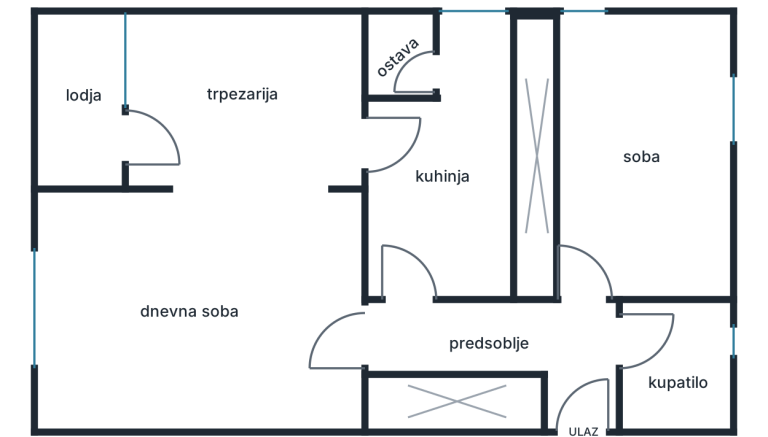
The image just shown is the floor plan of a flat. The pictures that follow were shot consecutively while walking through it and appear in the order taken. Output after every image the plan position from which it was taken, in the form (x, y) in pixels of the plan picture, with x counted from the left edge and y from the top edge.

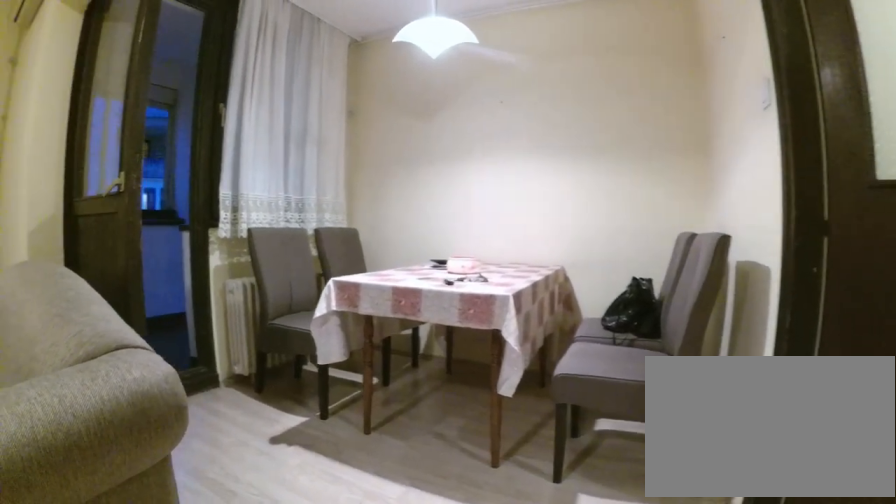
(233, 248)
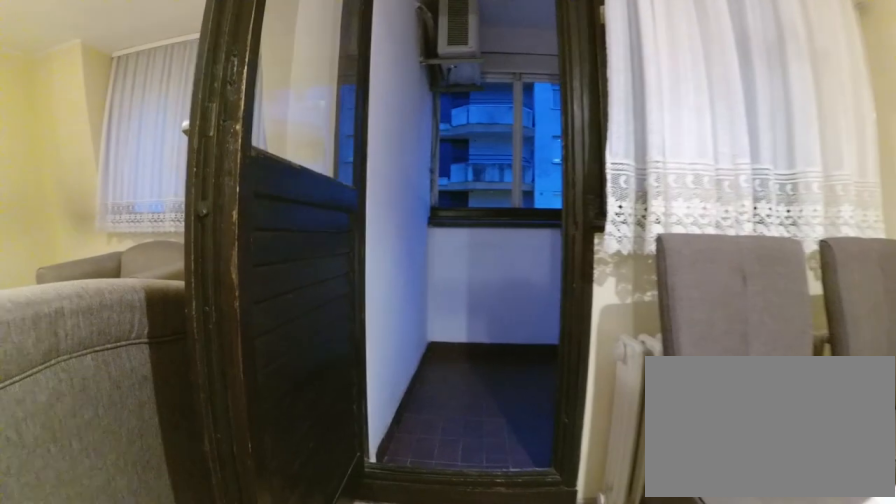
(227, 147)
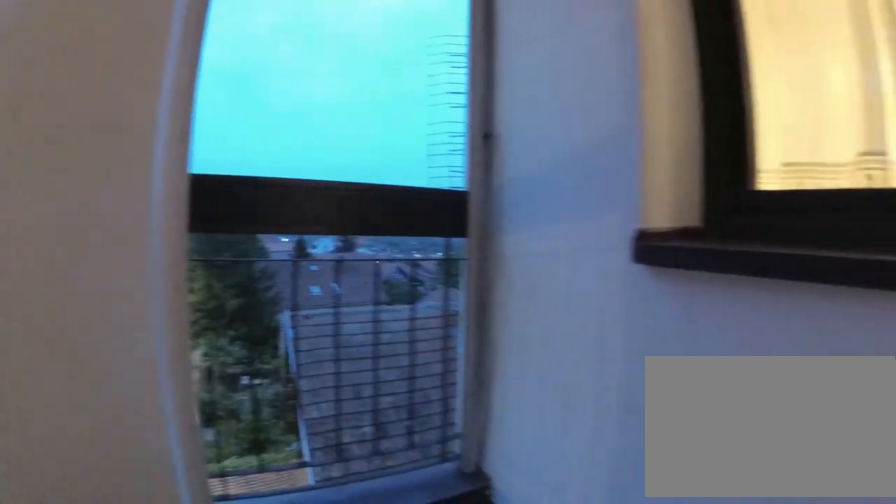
(73, 155)
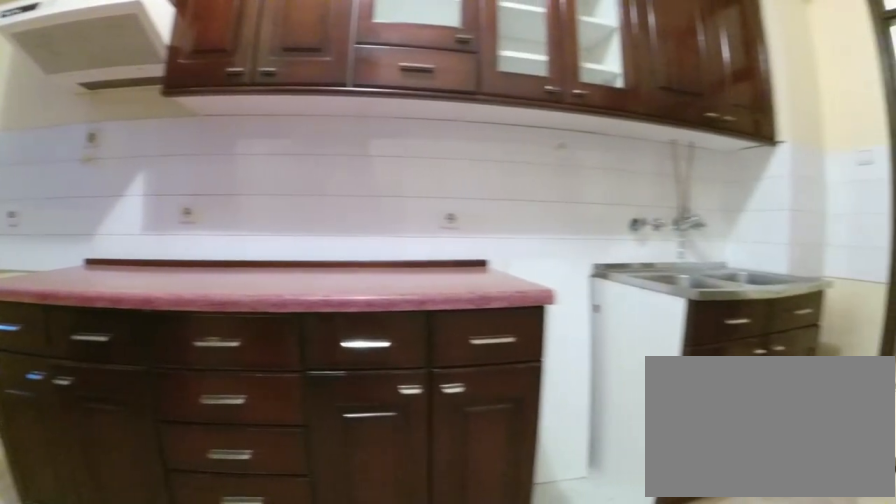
(447, 134)
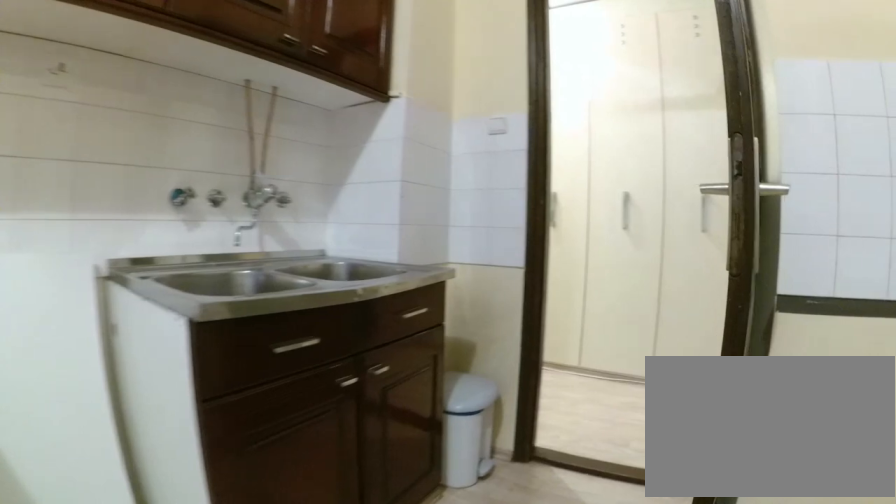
(457, 168)
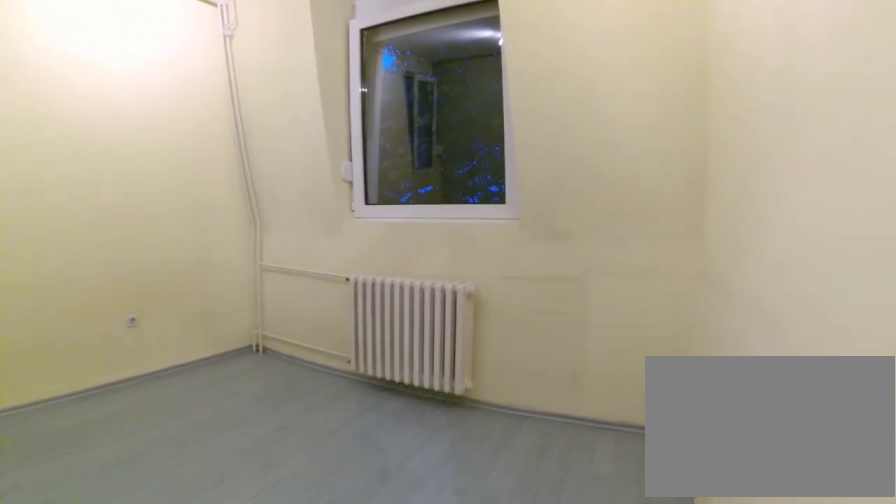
(605, 278)
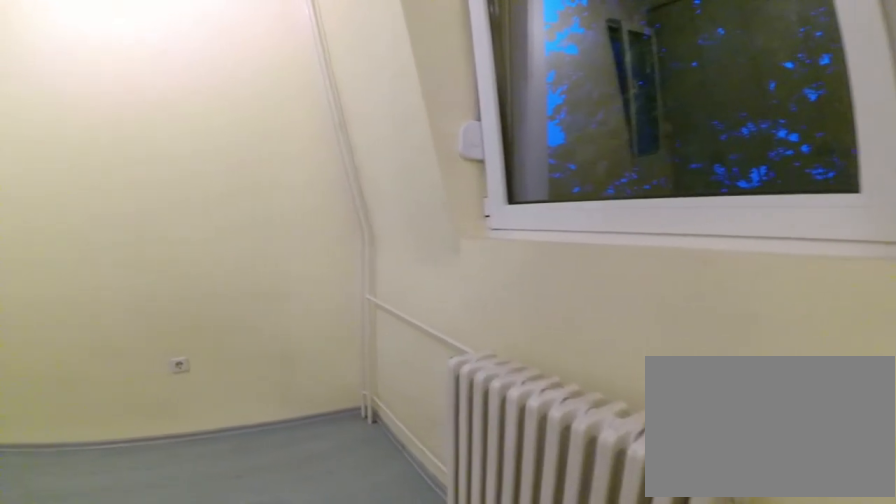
(688, 264)
